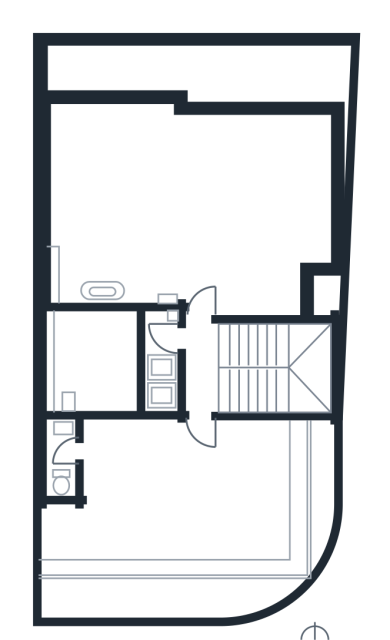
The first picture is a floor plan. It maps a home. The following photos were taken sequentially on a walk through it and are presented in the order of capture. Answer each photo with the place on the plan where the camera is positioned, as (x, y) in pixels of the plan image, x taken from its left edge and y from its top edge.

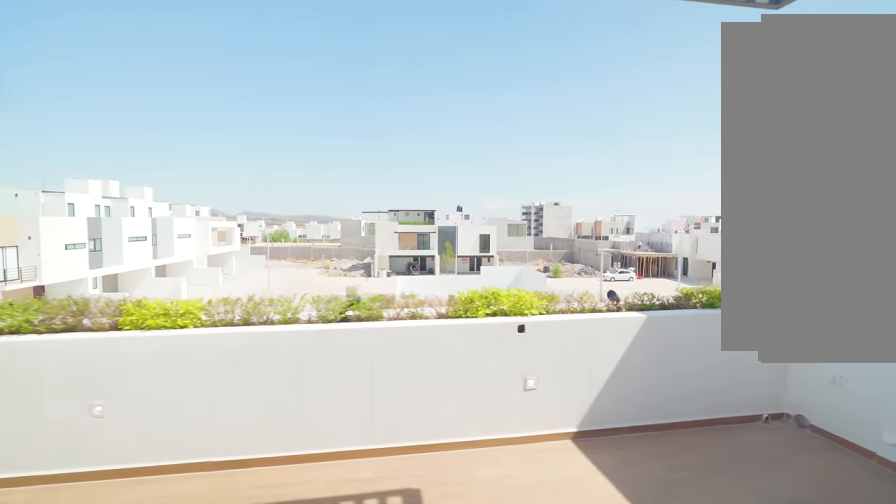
(204, 474)
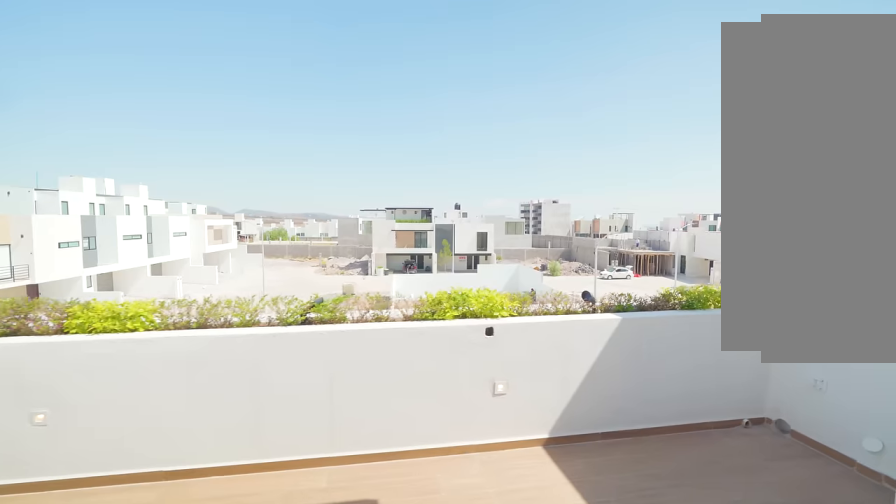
(206, 479)
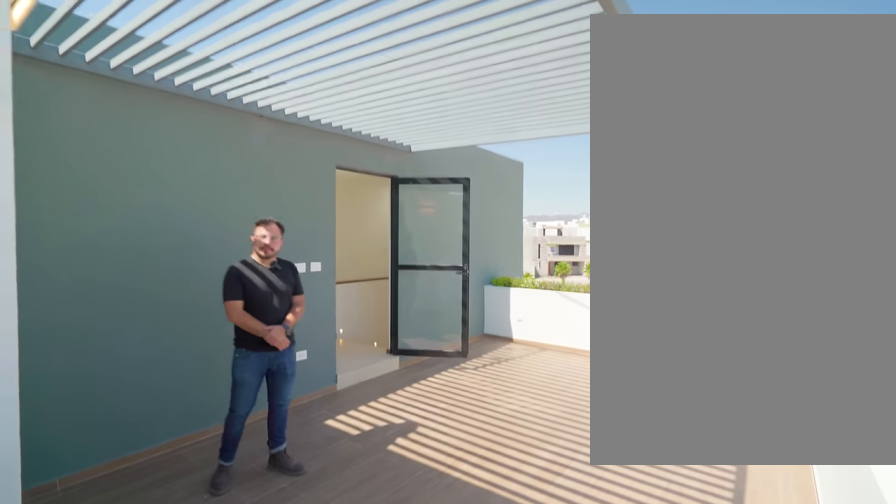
(63, 557)
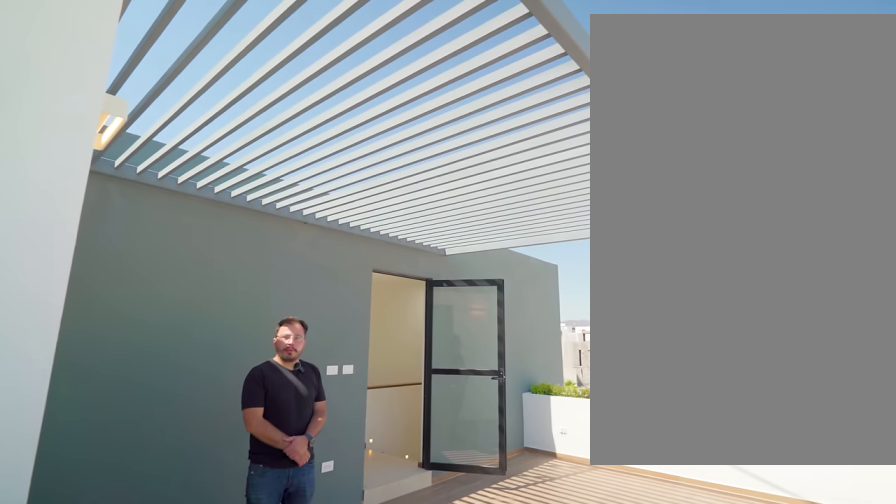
(62, 556)
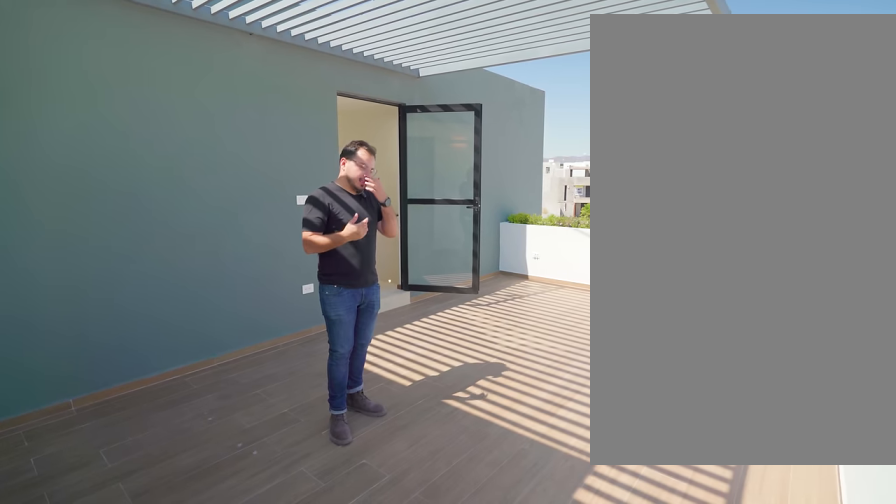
(62, 558)
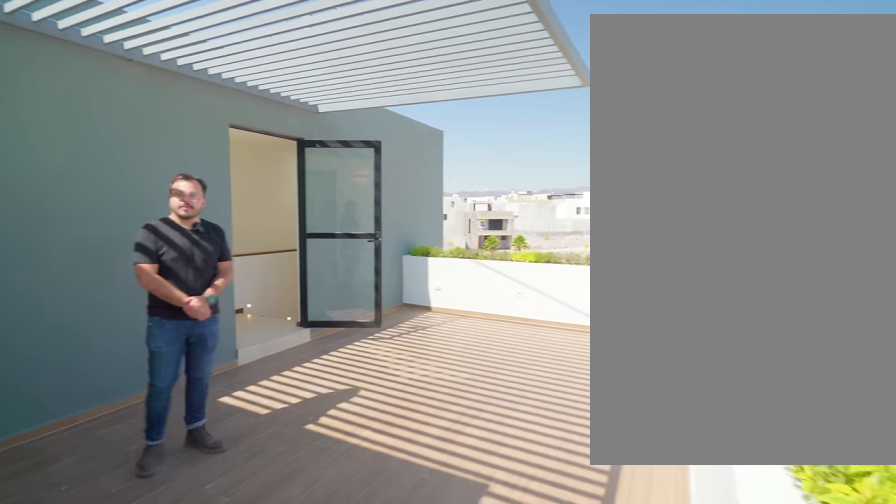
(62, 557)
